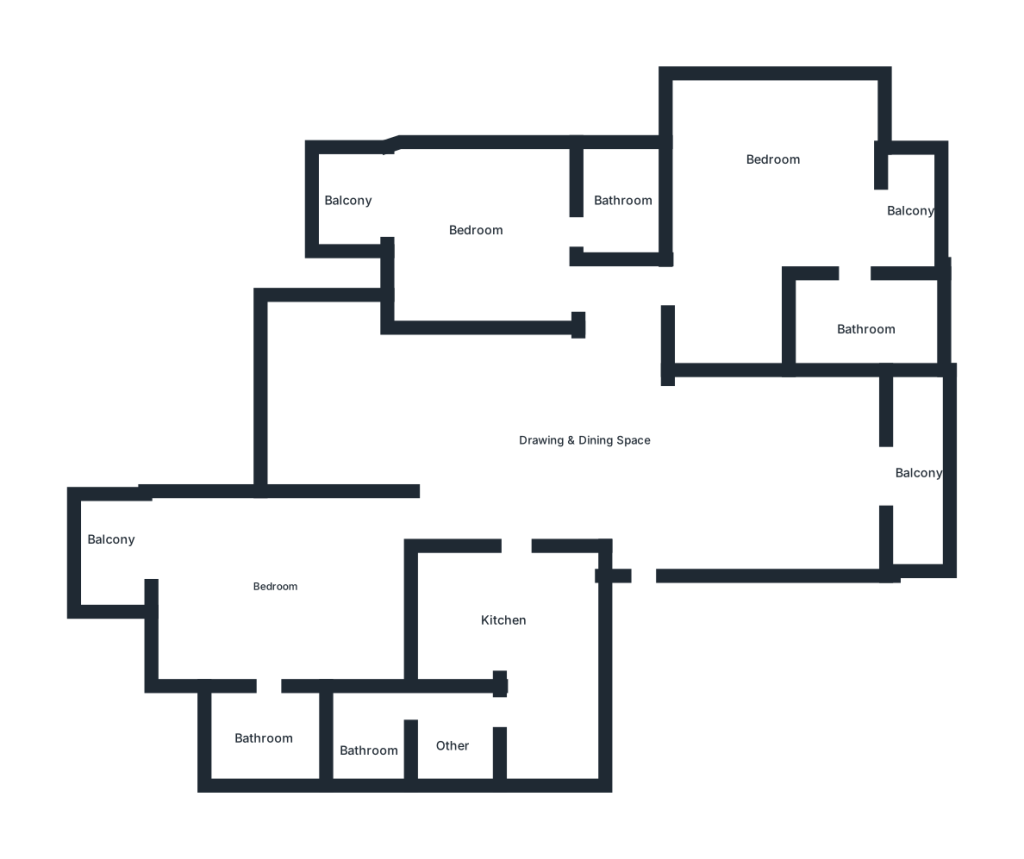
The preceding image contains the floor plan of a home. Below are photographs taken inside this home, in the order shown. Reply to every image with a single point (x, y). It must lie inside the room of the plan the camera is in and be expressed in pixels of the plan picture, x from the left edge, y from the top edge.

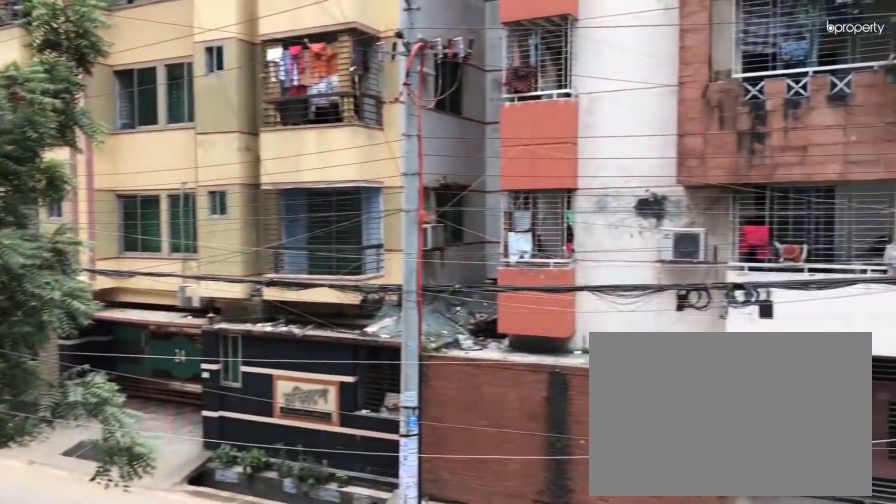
(122, 553)
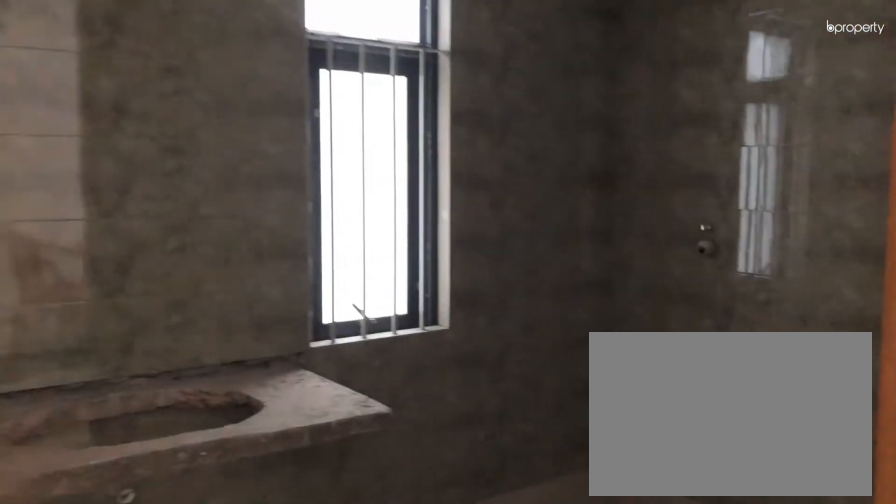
(266, 673)
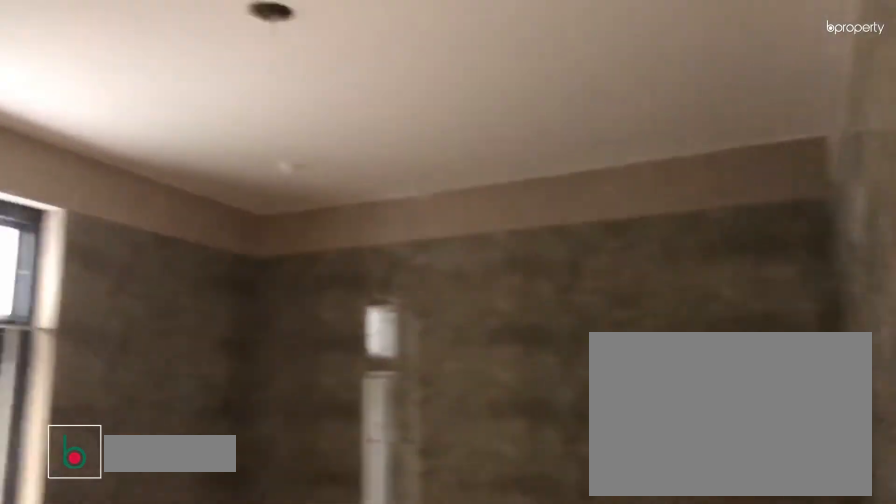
(282, 728)
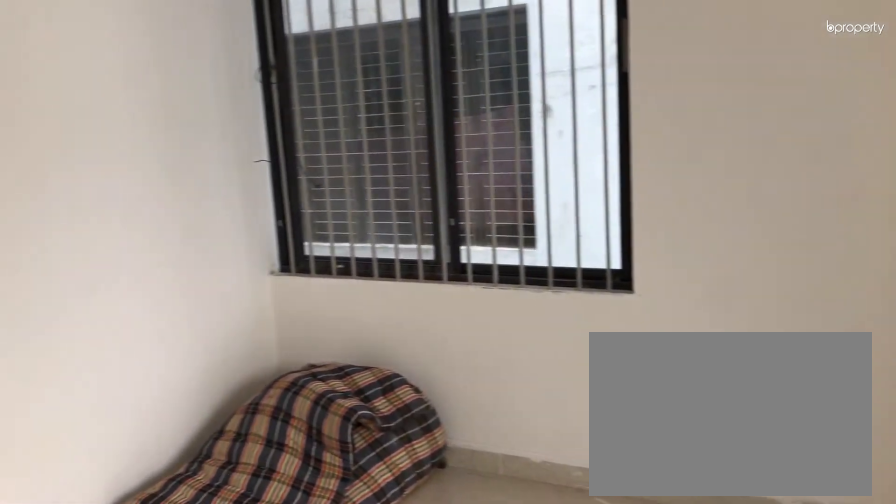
(780, 208)
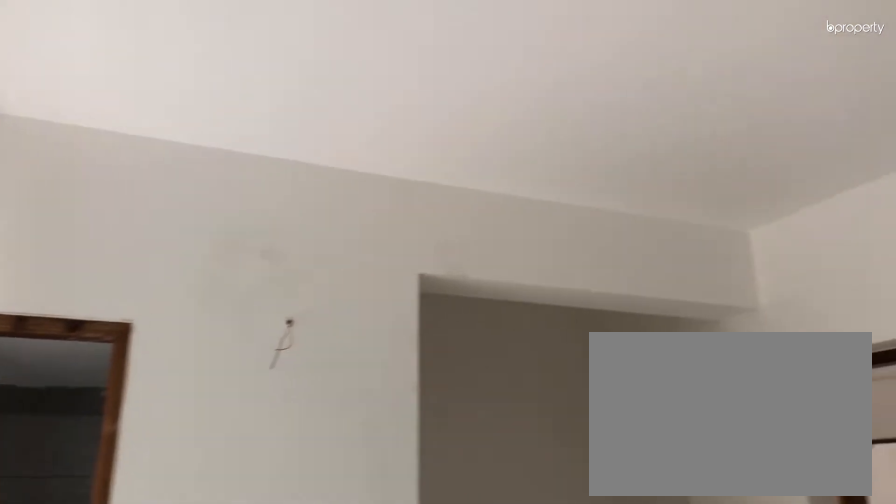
(781, 207)
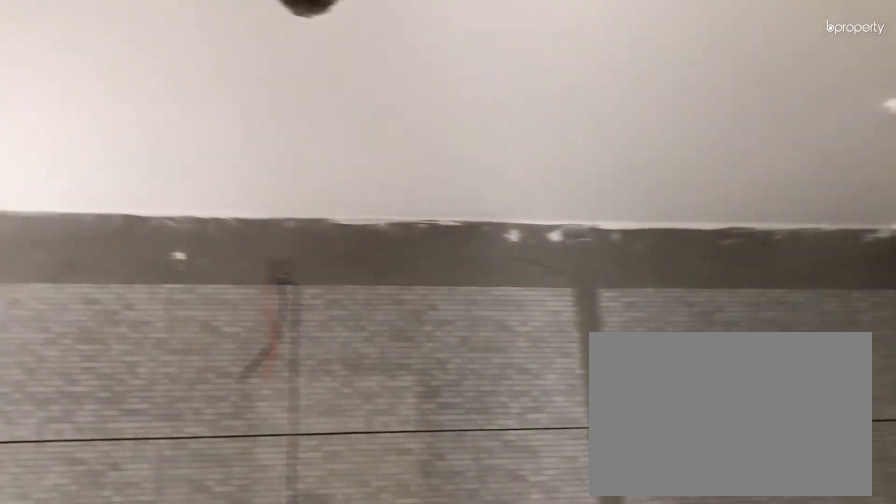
(856, 328)
